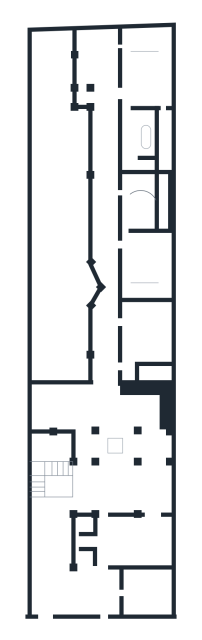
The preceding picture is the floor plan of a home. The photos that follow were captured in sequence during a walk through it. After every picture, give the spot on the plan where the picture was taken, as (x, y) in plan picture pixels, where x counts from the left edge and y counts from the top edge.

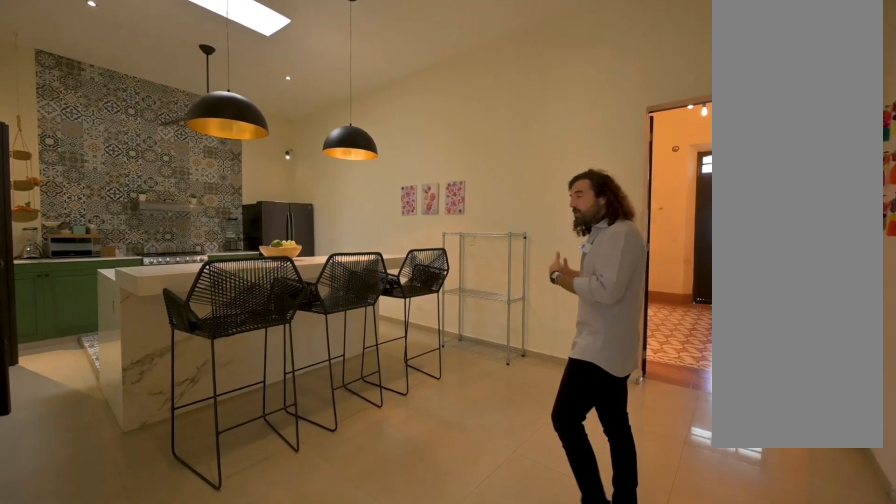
(103, 541)
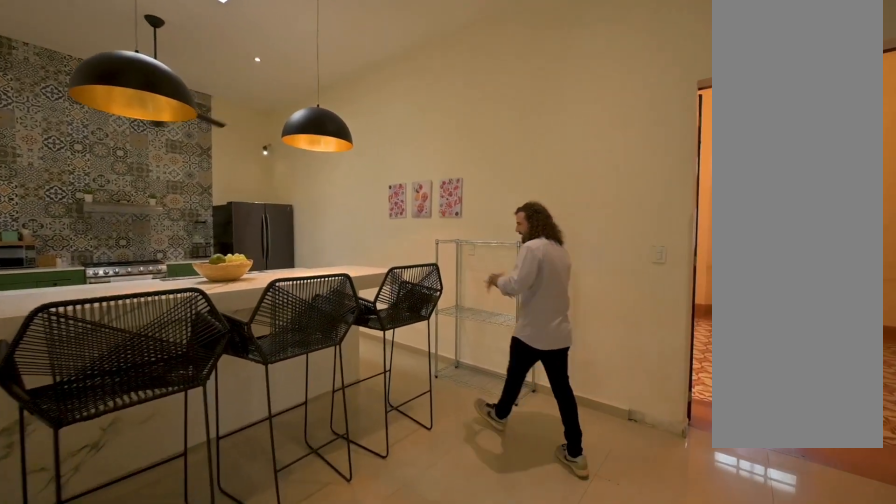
(121, 549)
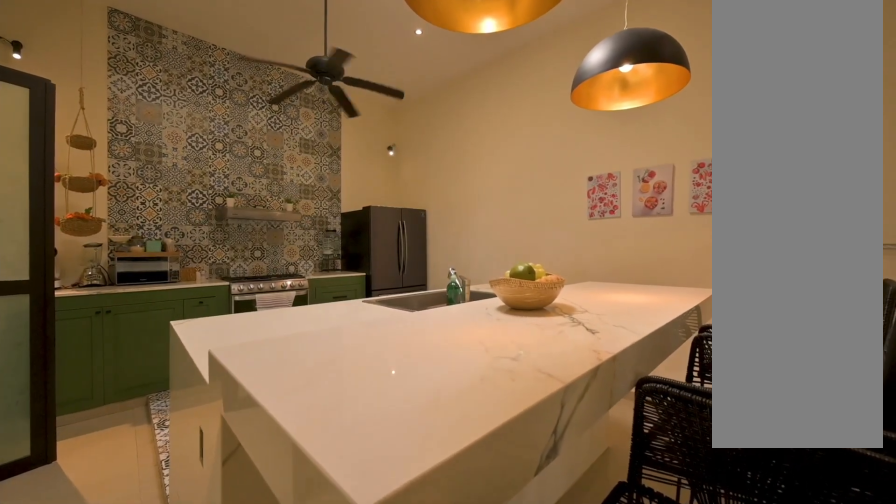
(141, 558)
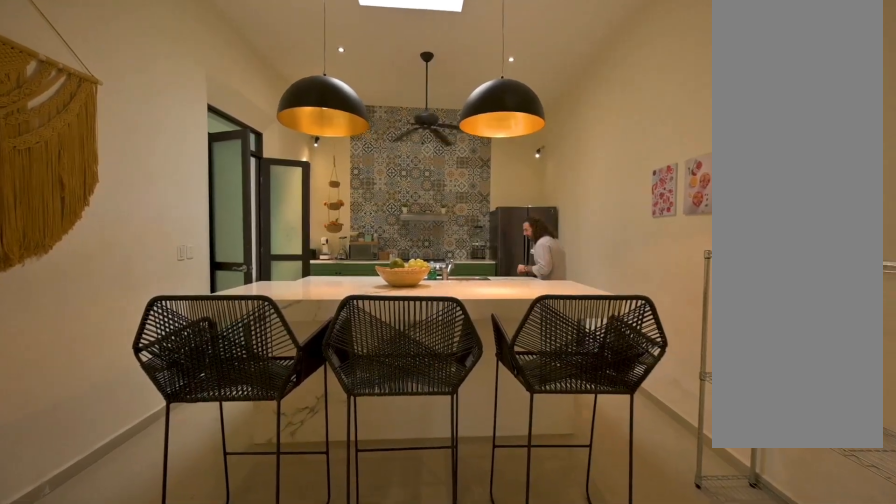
(147, 548)
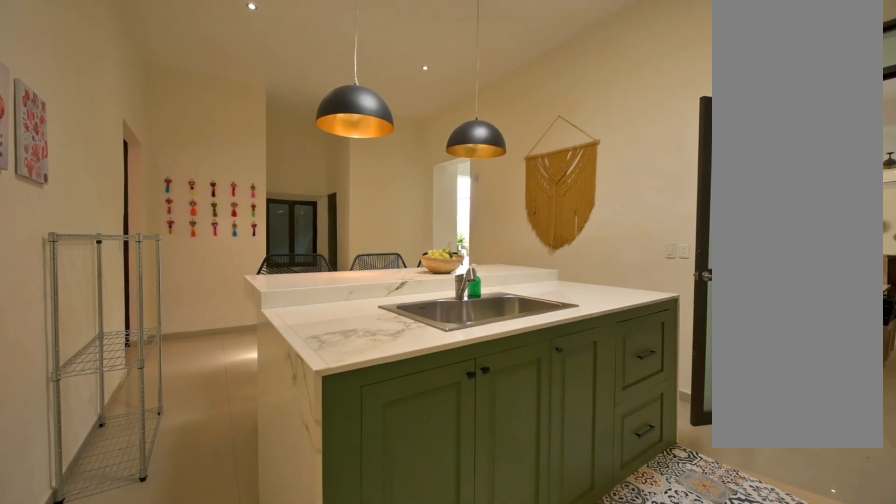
(154, 539)
